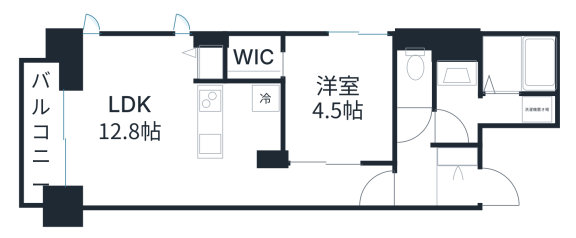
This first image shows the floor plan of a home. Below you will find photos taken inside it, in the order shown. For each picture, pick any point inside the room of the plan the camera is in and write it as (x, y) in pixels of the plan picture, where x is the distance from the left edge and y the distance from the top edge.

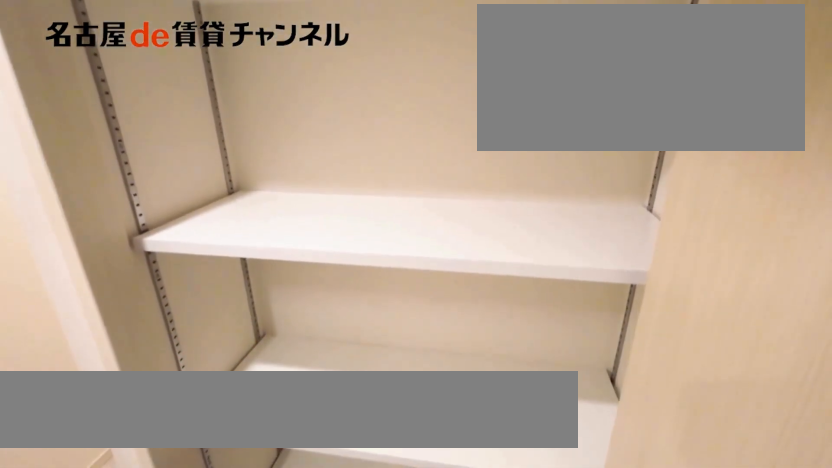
(458, 154)
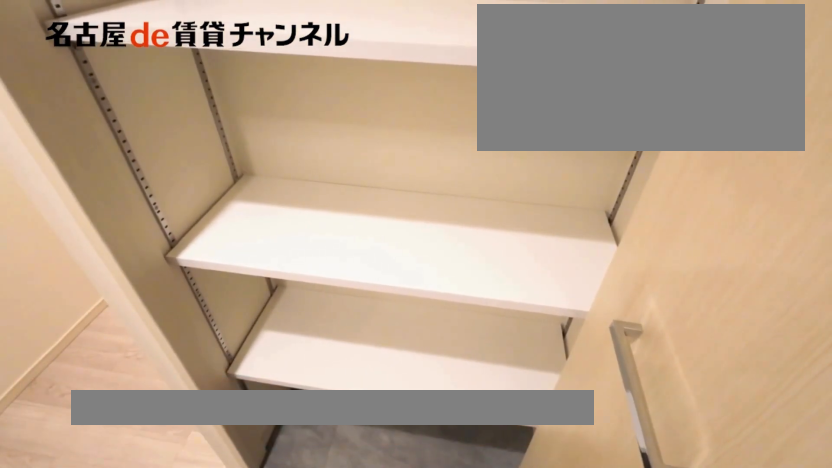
(458, 154)
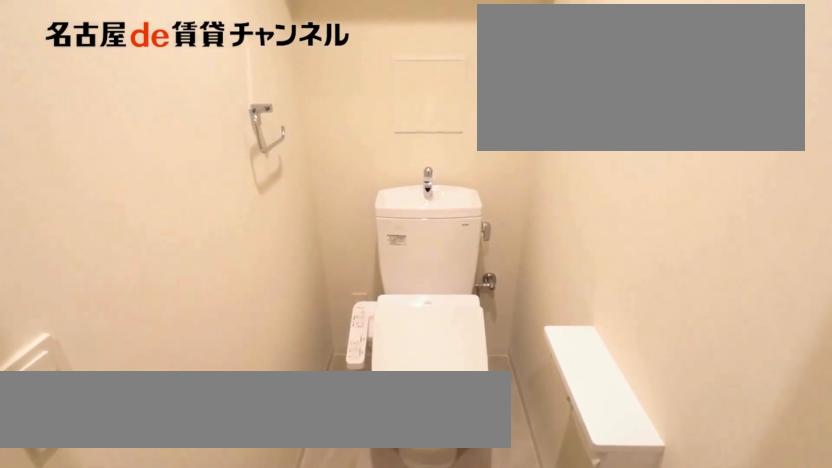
(415, 70)
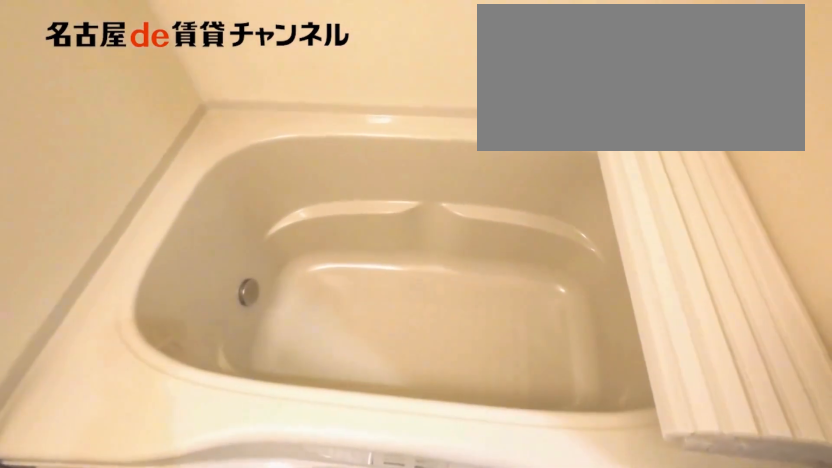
(490, 84)
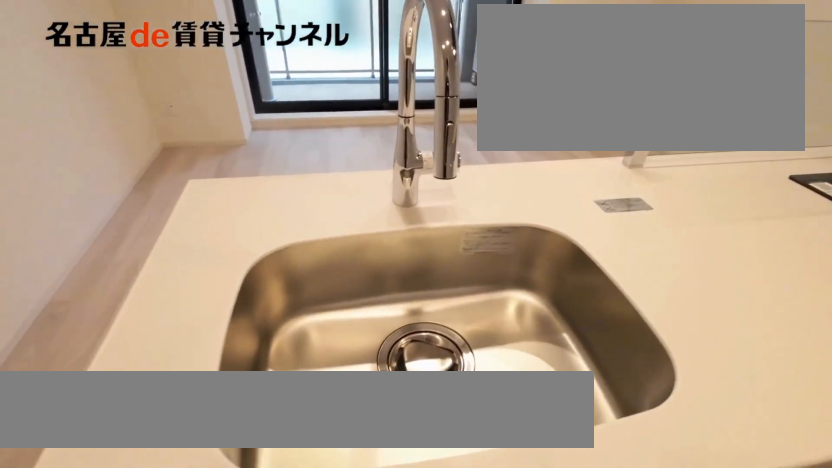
(240, 123)
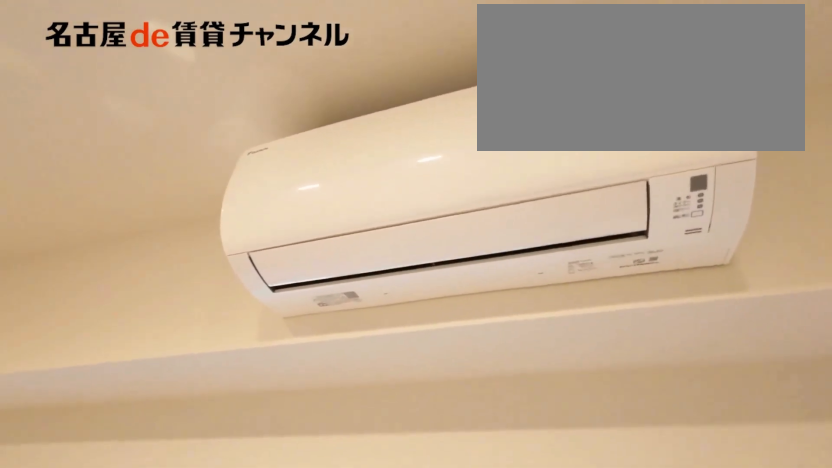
(129, 120)
